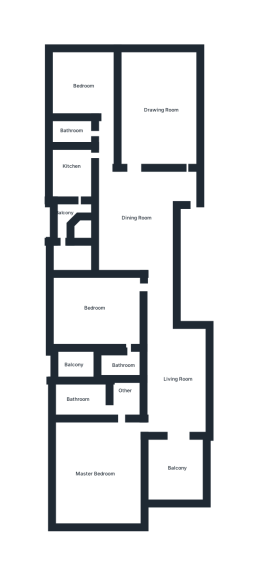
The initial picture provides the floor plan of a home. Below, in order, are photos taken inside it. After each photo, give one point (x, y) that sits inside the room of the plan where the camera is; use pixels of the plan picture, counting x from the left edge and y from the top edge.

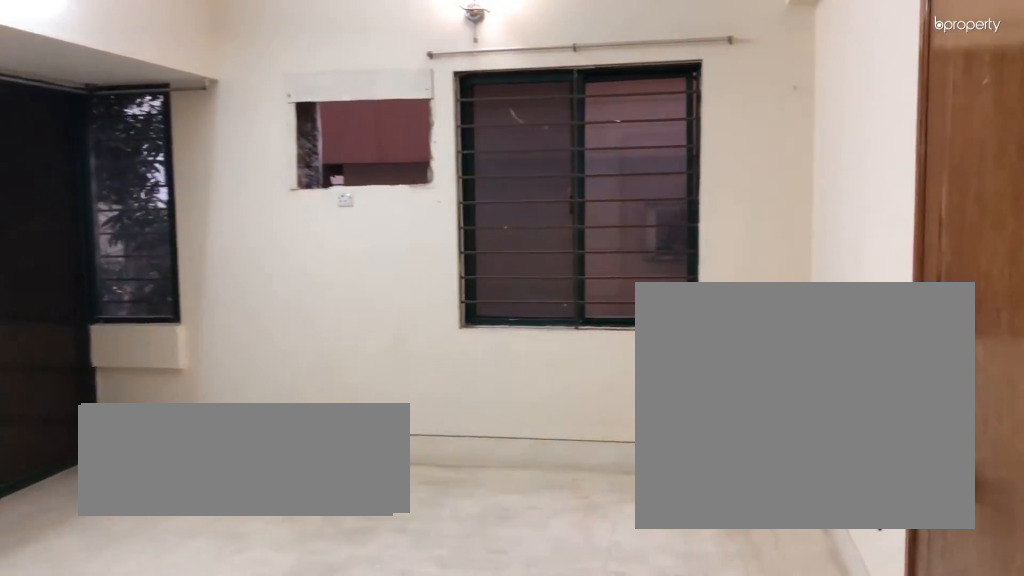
(97, 304)
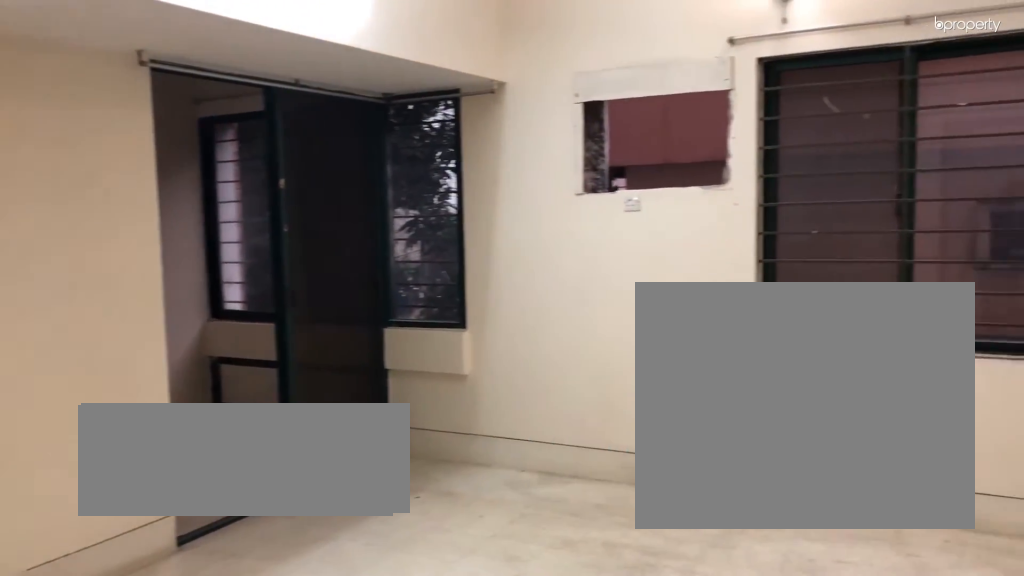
(97, 304)
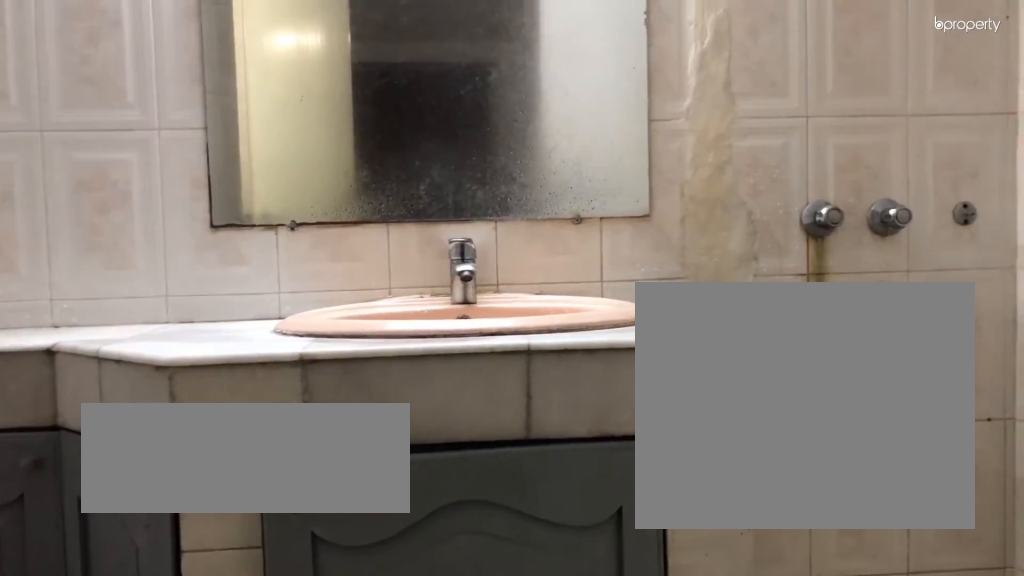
(120, 366)
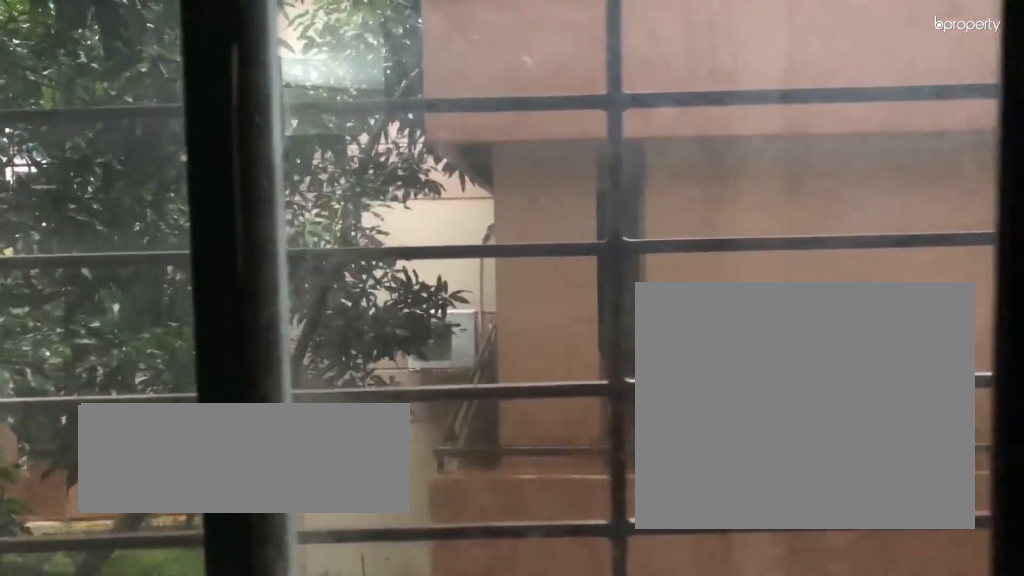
(80, 364)
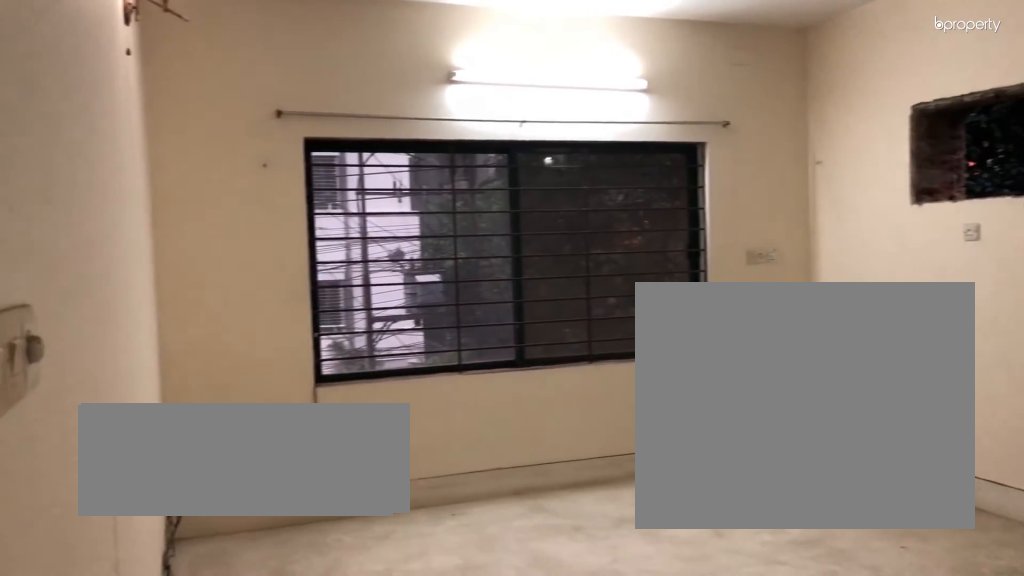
(97, 468)
